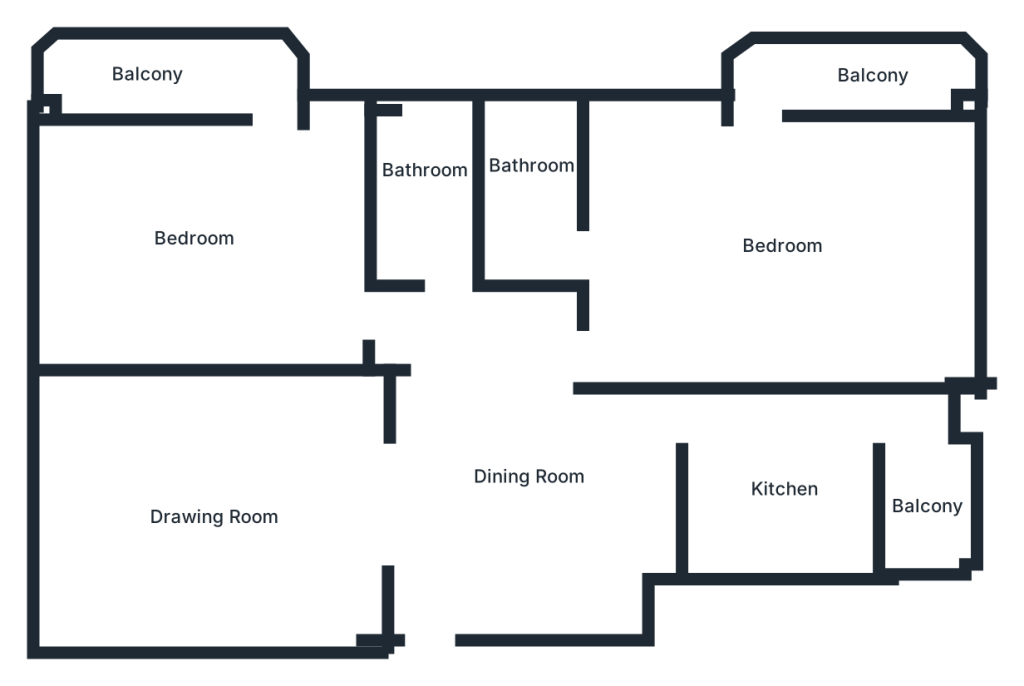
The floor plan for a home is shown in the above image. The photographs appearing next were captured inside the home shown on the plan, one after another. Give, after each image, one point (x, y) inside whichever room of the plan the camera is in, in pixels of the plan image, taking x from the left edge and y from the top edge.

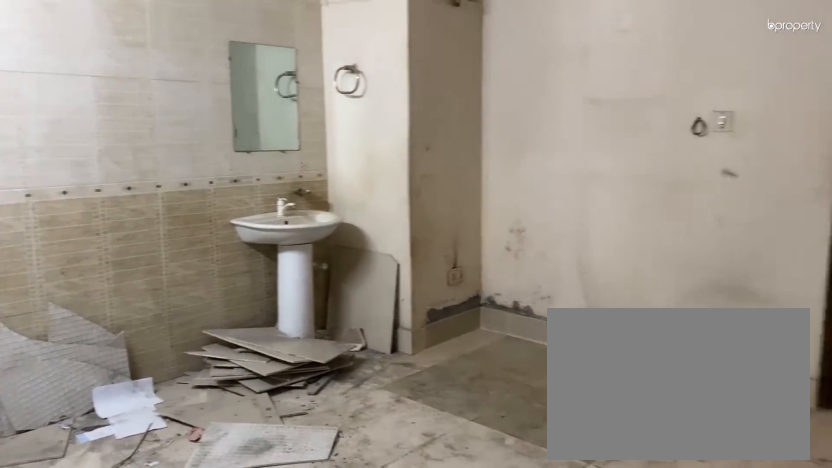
(519, 462)
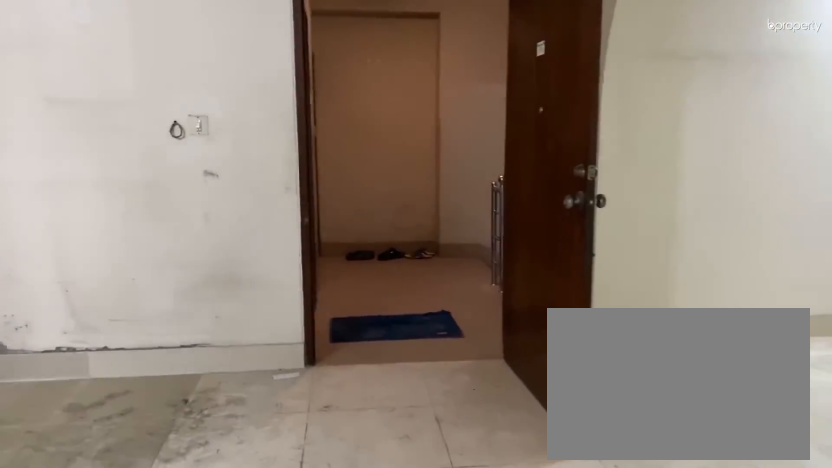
(519, 462)
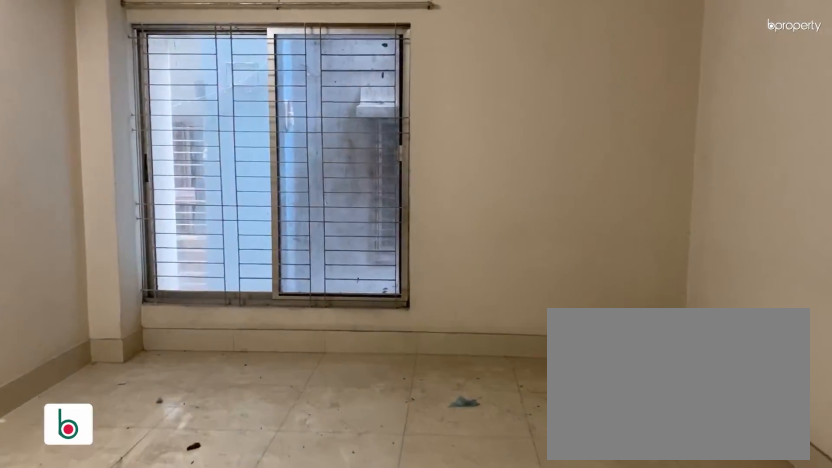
(203, 502)
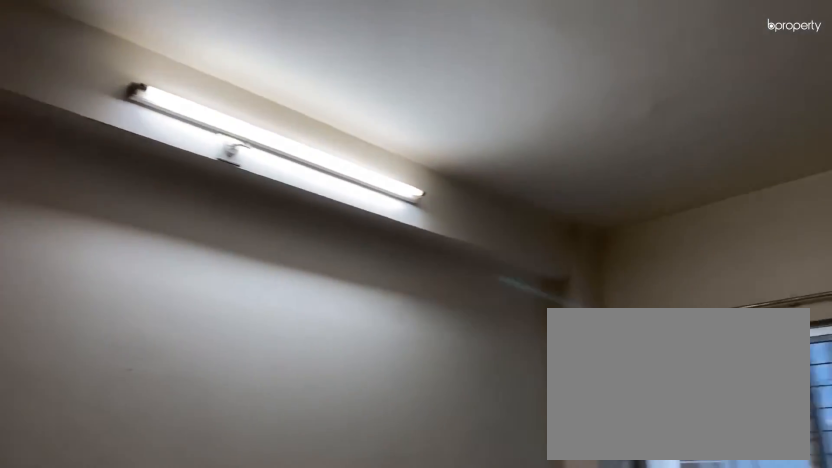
(203, 502)
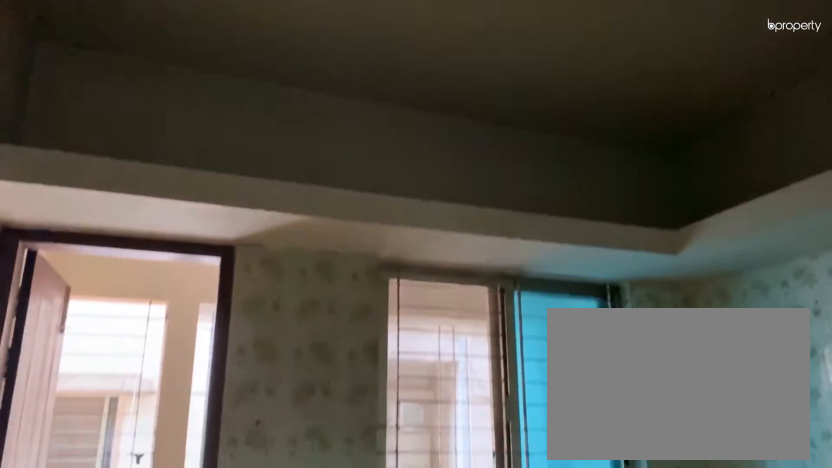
(776, 487)
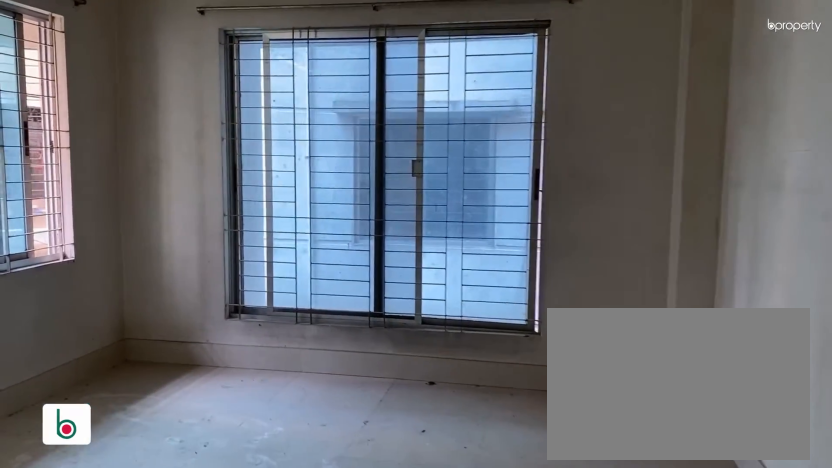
(783, 233)
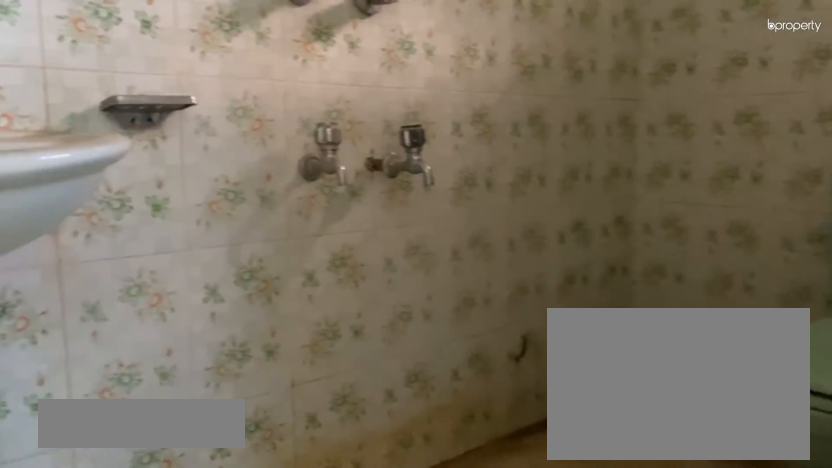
(527, 177)
